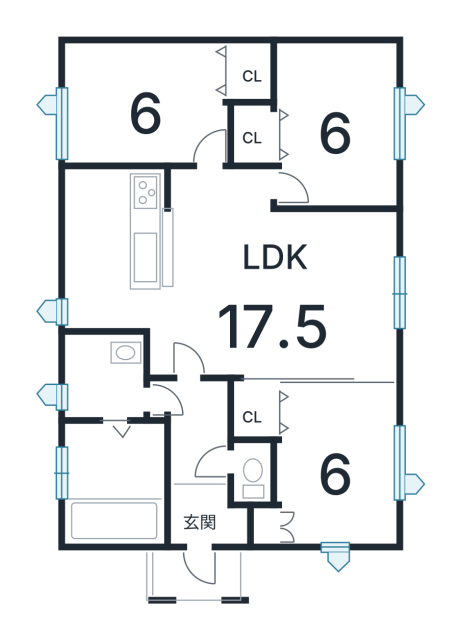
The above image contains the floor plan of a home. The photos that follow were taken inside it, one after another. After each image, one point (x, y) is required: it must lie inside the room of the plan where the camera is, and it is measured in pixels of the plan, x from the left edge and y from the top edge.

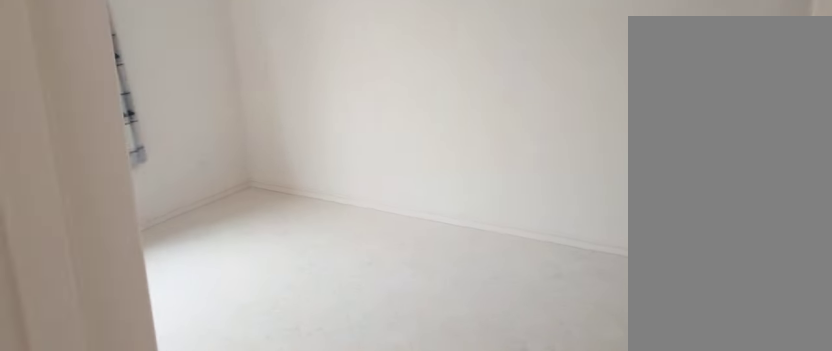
(142, 112)
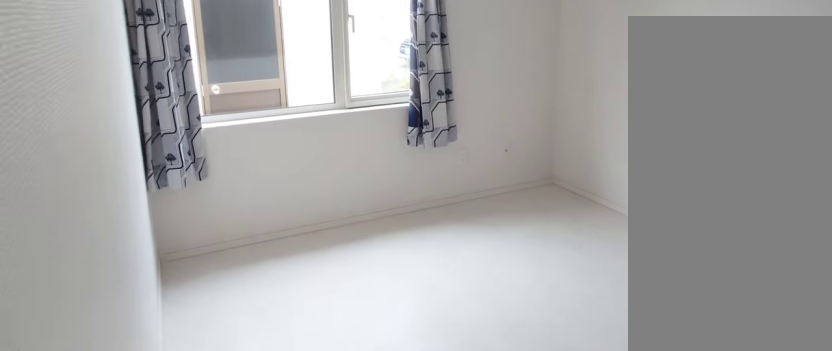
(142, 112)
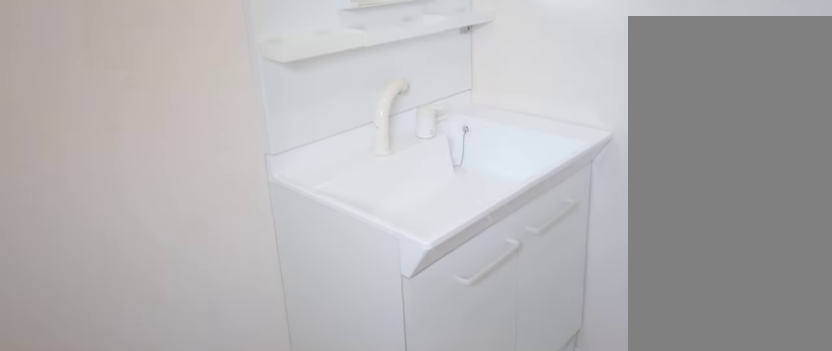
(93, 389)
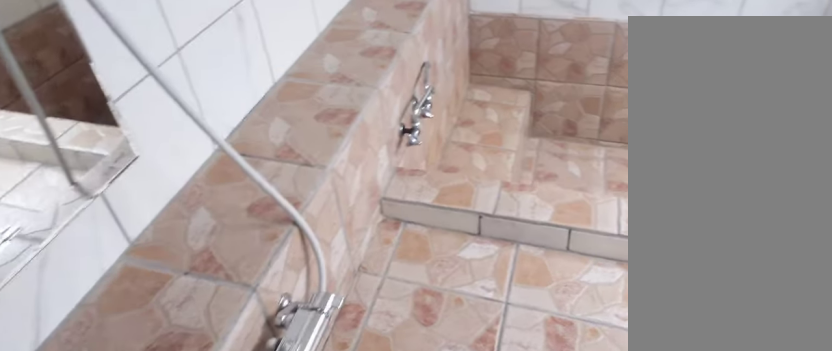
(110, 493)
